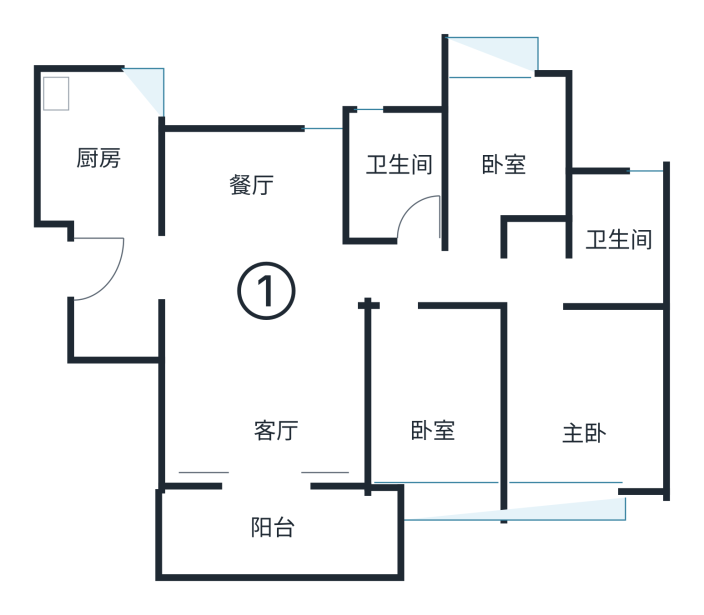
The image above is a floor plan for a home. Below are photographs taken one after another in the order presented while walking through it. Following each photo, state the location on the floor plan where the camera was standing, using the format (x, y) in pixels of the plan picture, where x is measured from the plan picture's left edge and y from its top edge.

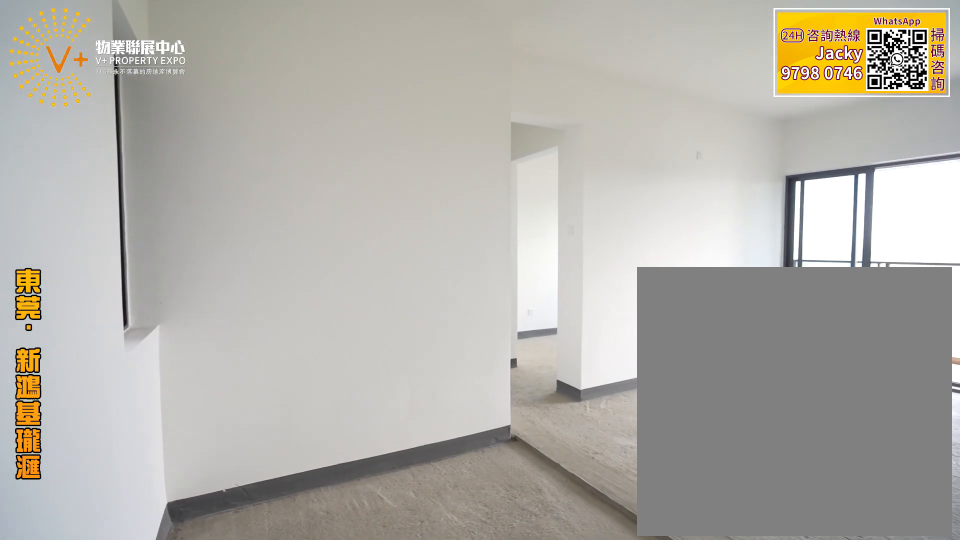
(199, 267)
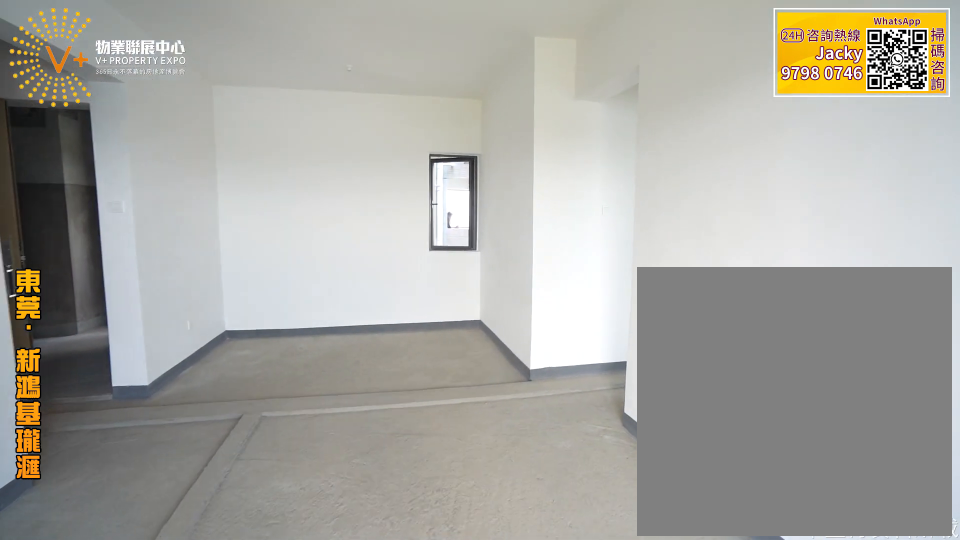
(276, 417)
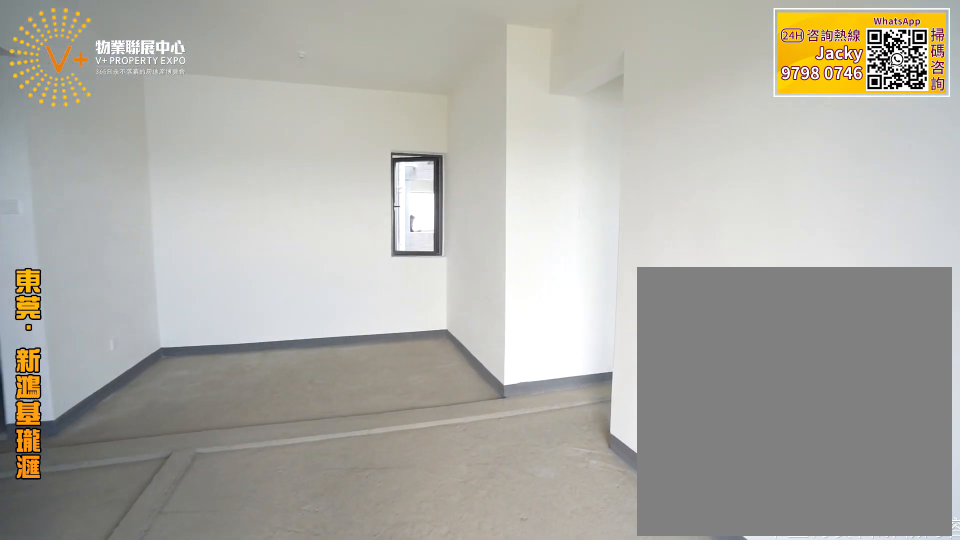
(276, 406)
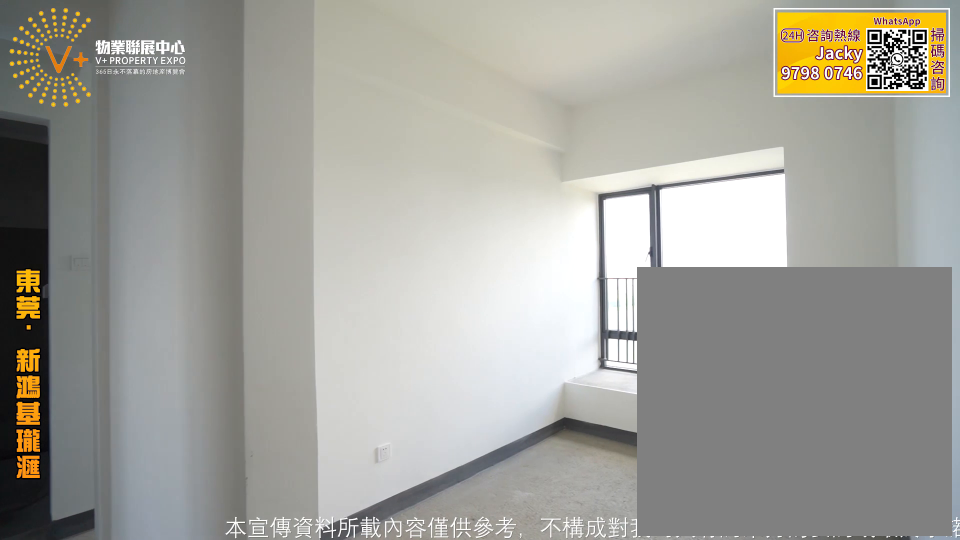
(391, 301)
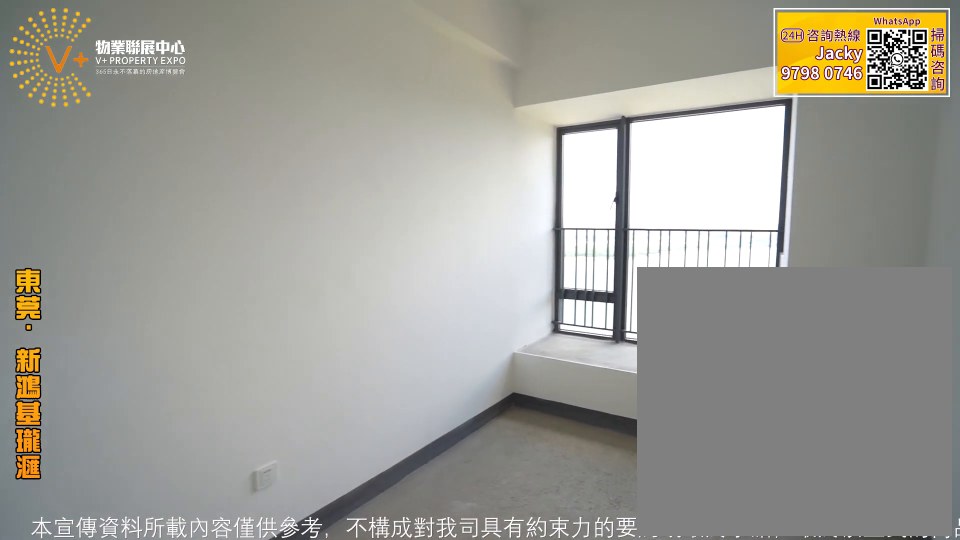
(431, 372)
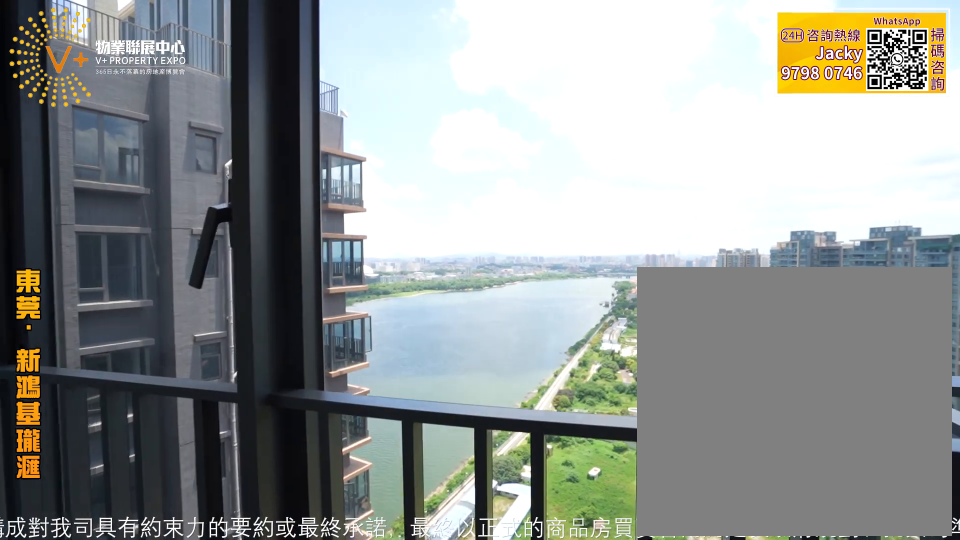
(431, 372)
